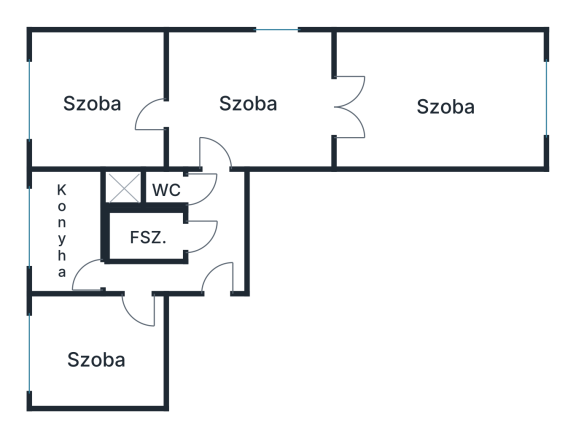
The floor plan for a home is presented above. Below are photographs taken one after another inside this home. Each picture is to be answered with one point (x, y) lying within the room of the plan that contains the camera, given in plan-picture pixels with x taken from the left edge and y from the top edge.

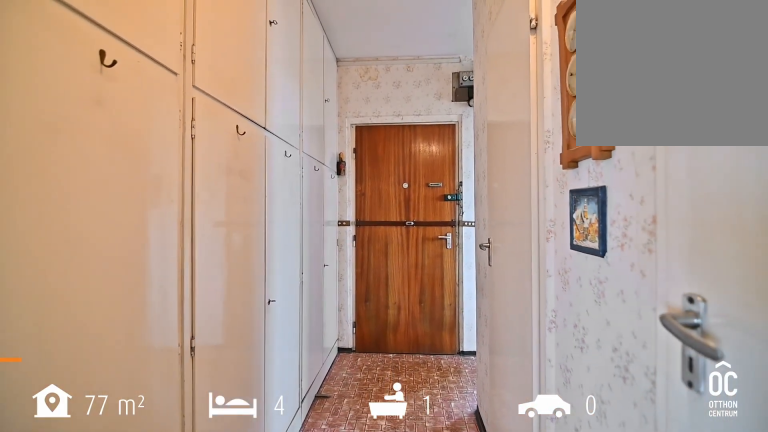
(213, 231)
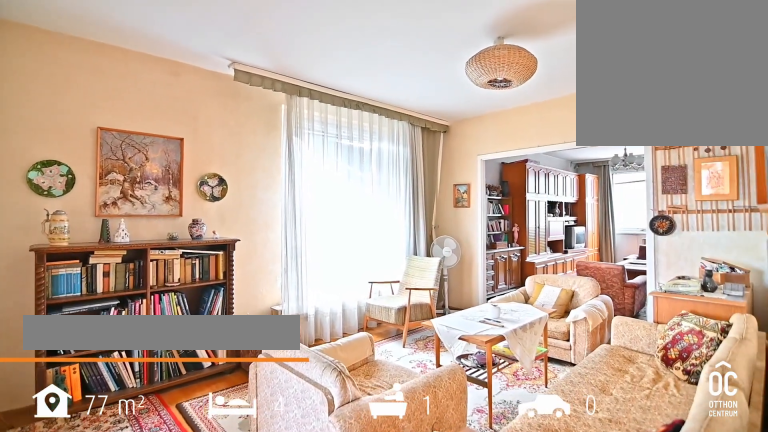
(250, 103)
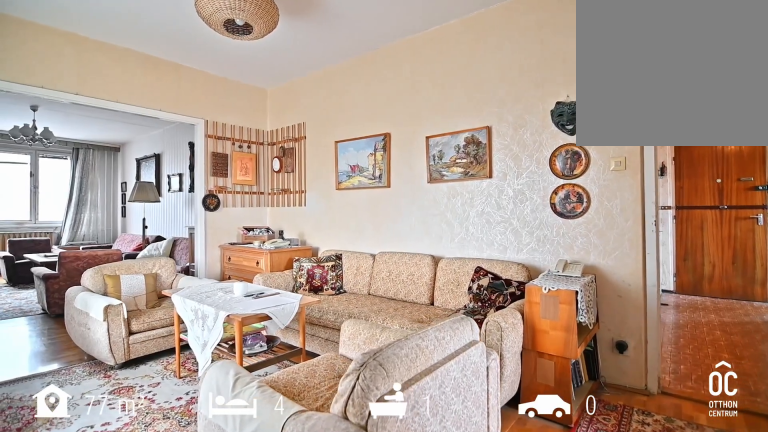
(250, 103)
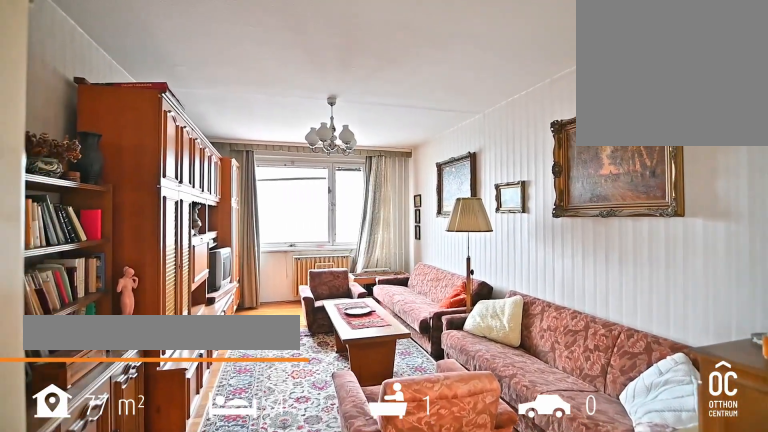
(442, 103)
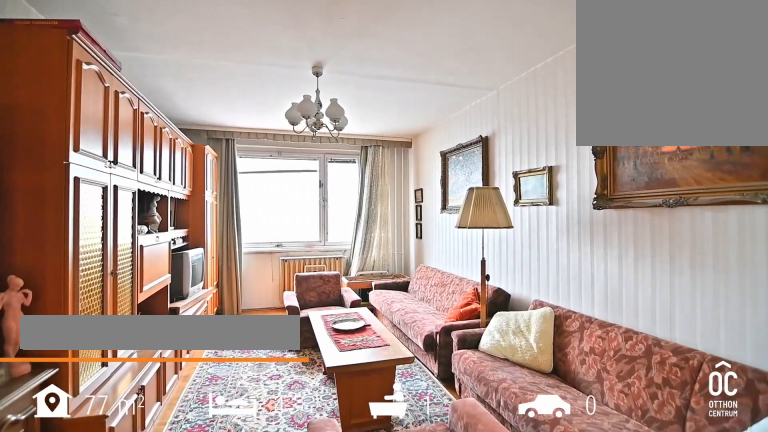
(442, 103)
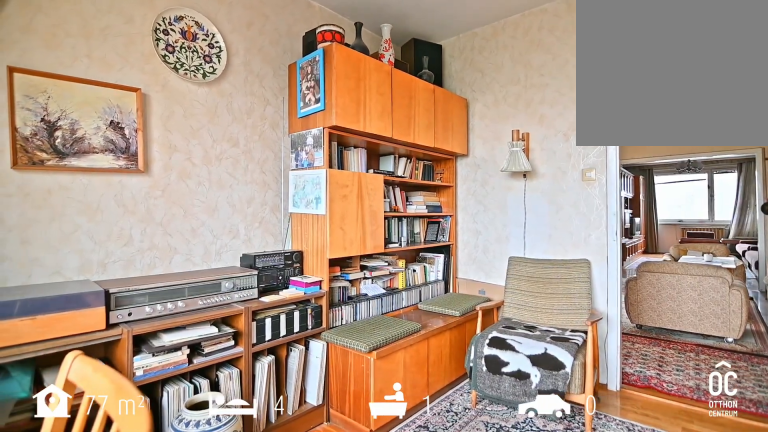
(96, 102)
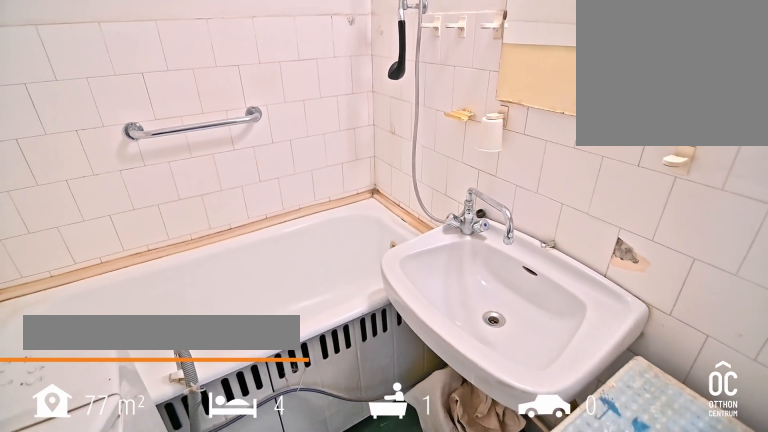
(147, 236)
